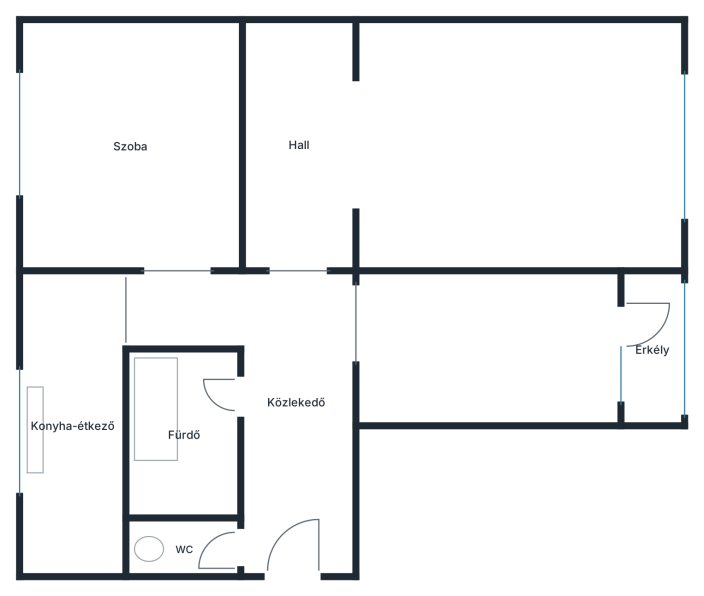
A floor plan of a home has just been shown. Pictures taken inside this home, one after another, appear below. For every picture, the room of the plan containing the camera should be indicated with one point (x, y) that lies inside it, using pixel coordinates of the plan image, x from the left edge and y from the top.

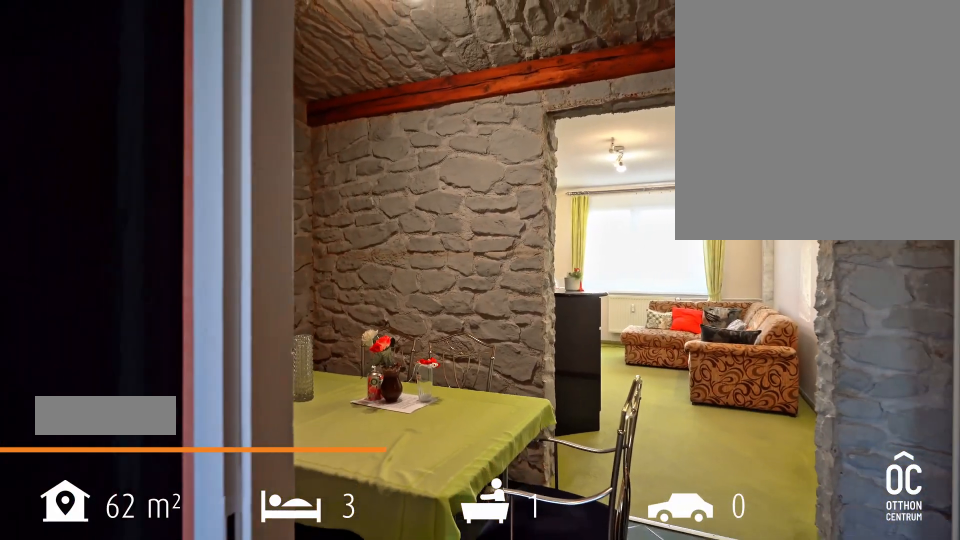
(301, 145)
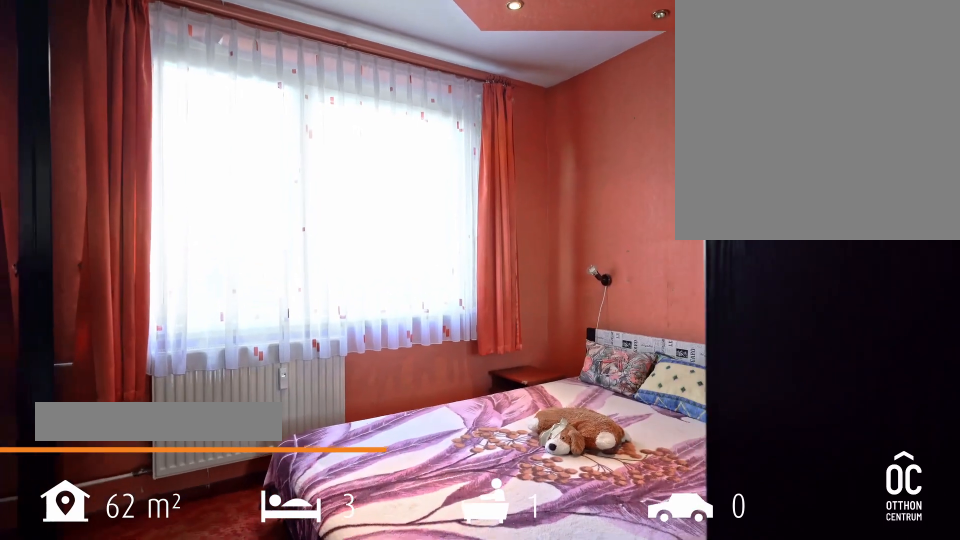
(144, 158)
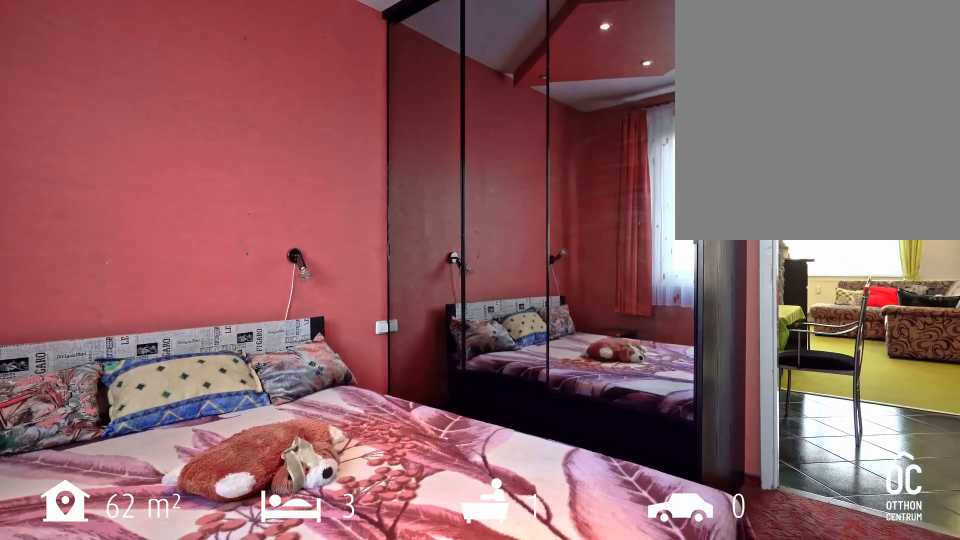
(144, 158)
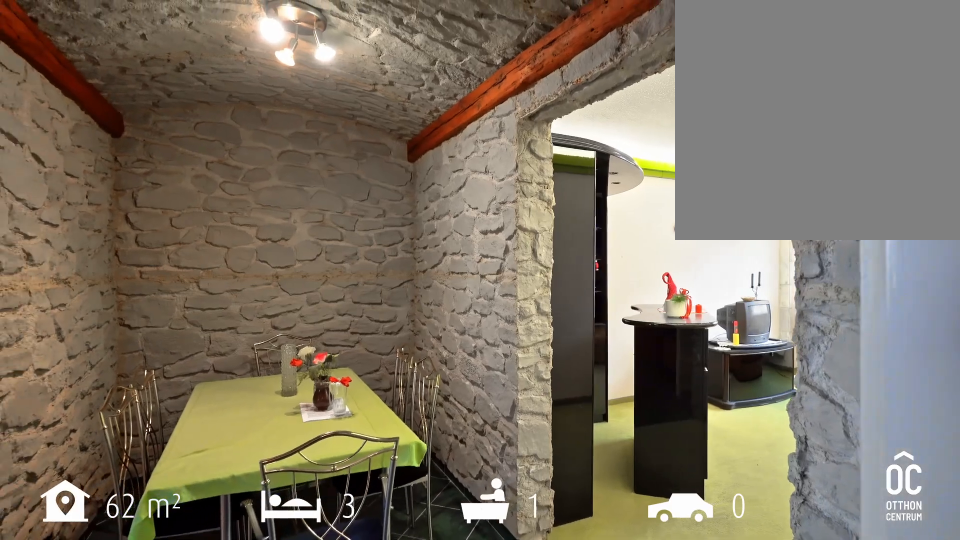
(301, 145)
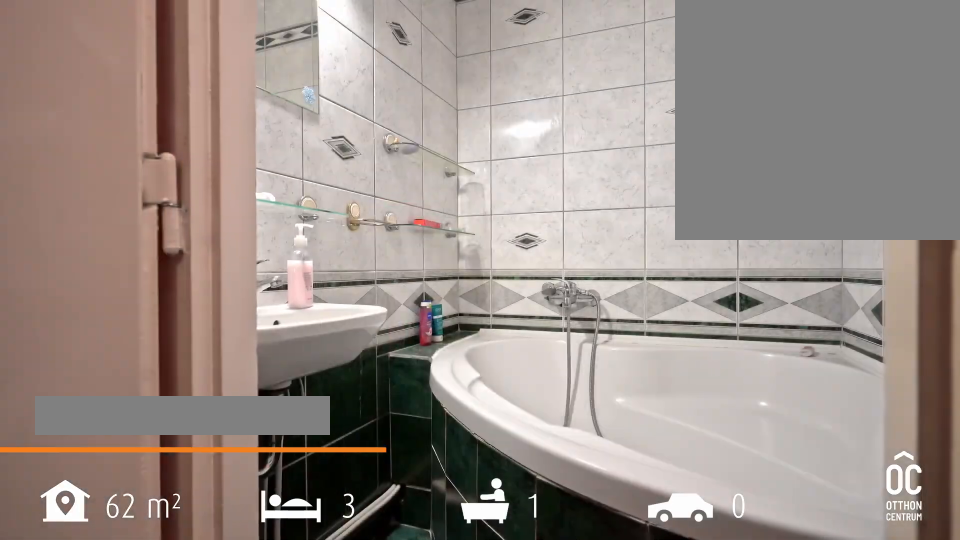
(184, 428)
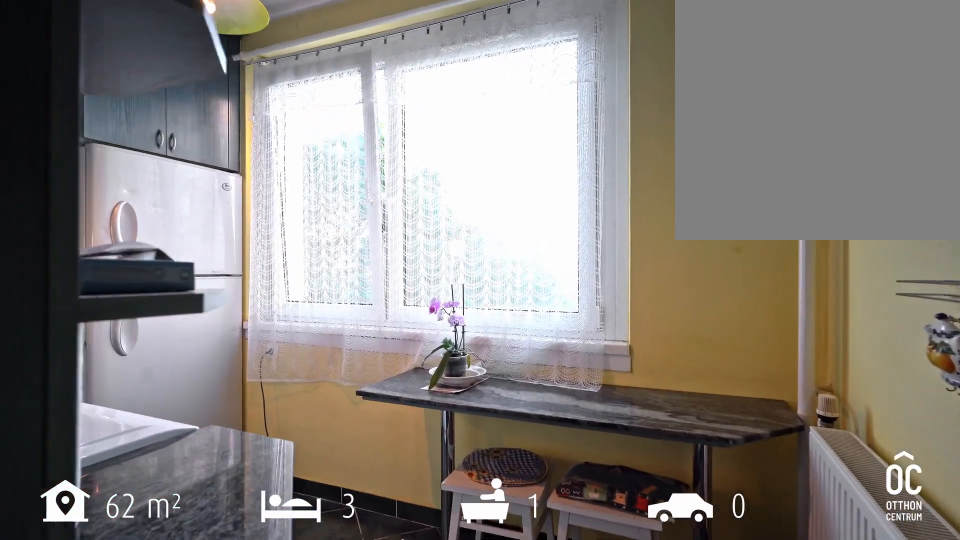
(79, 429)
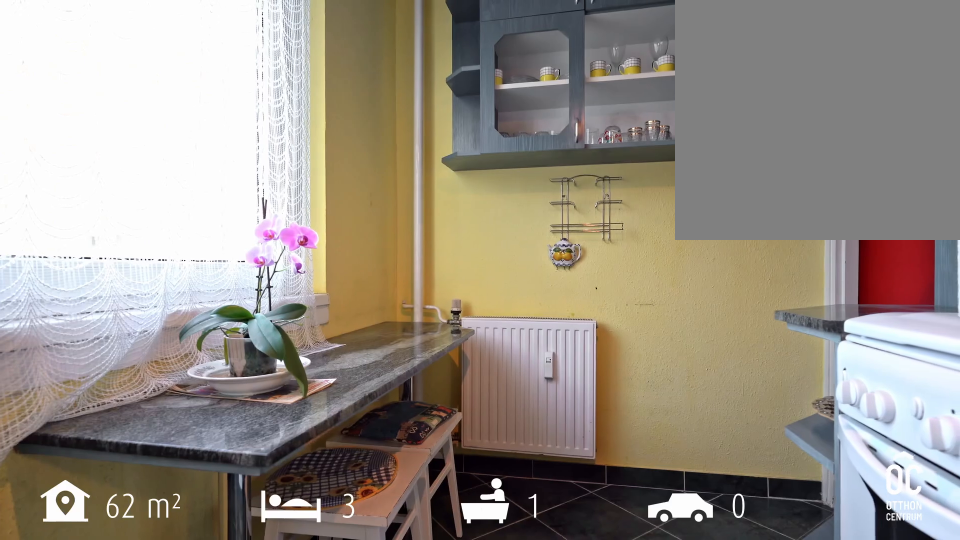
(79, 429)
